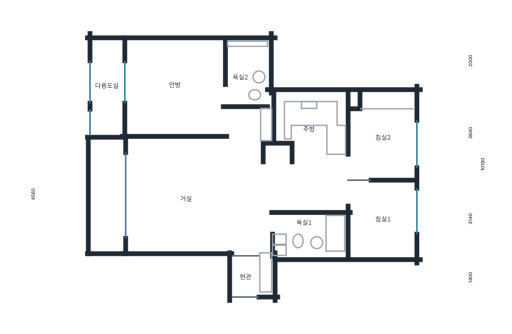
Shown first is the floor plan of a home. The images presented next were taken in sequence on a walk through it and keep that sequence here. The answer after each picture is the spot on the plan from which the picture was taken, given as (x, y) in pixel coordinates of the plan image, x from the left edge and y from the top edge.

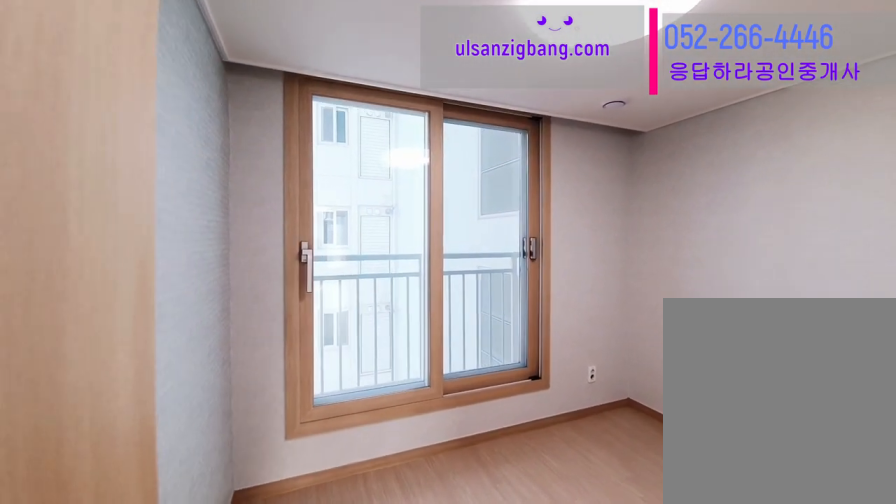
(387, 217)
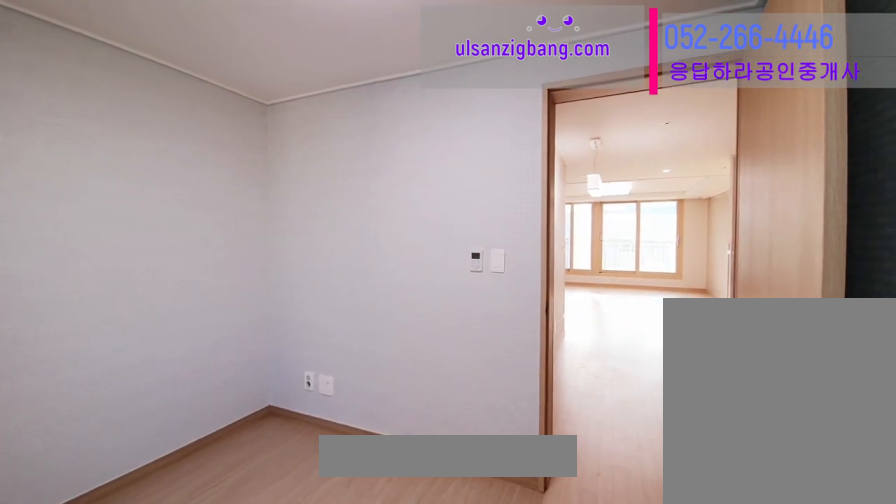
(387, 217)
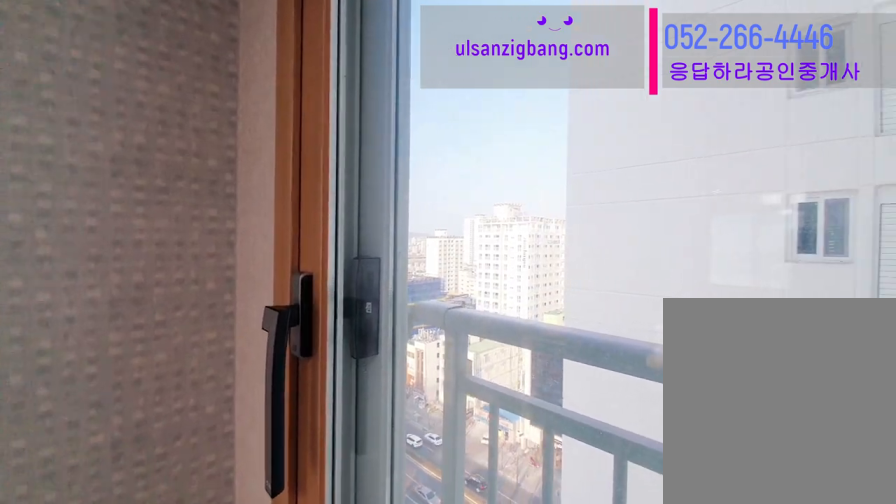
(387, 216)
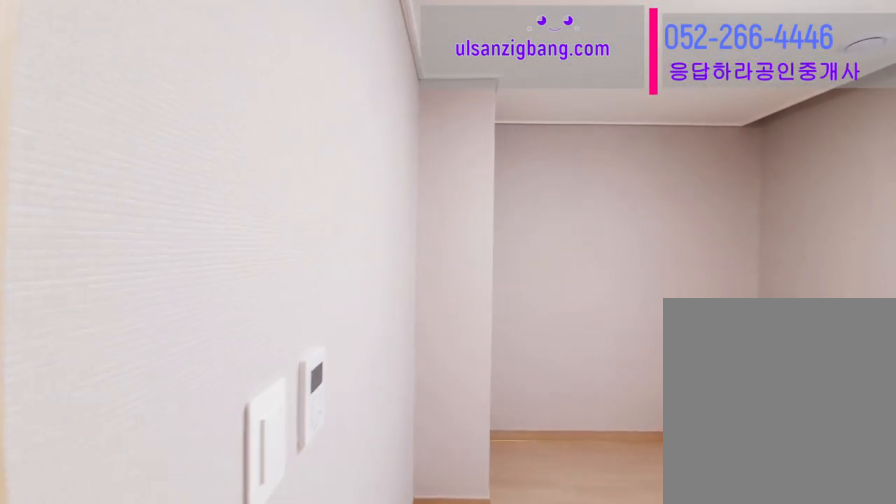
(391, 143)
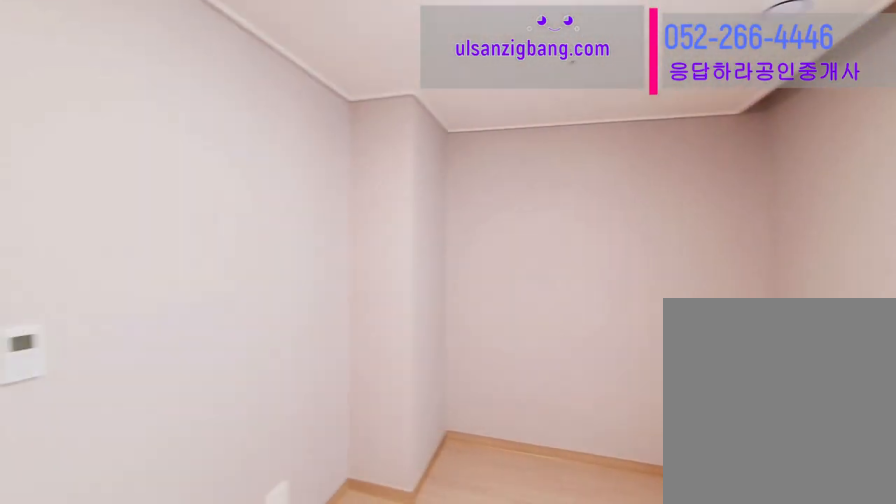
(392, 142)
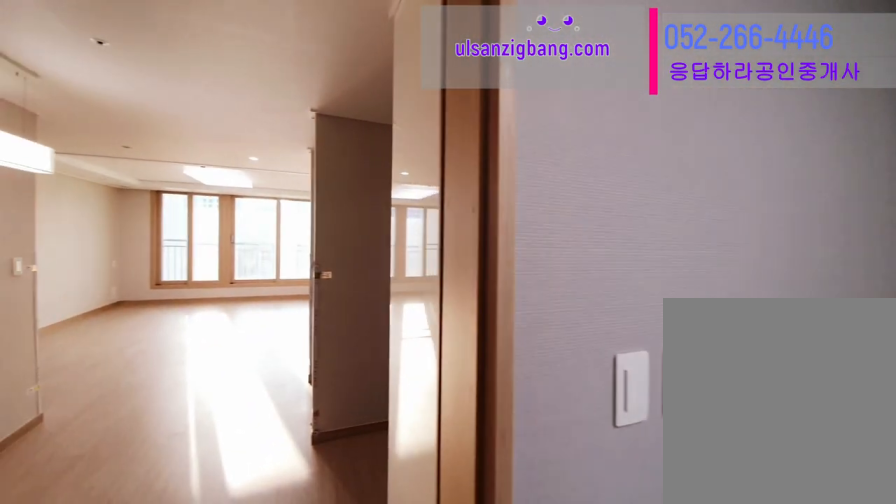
(391, 142)
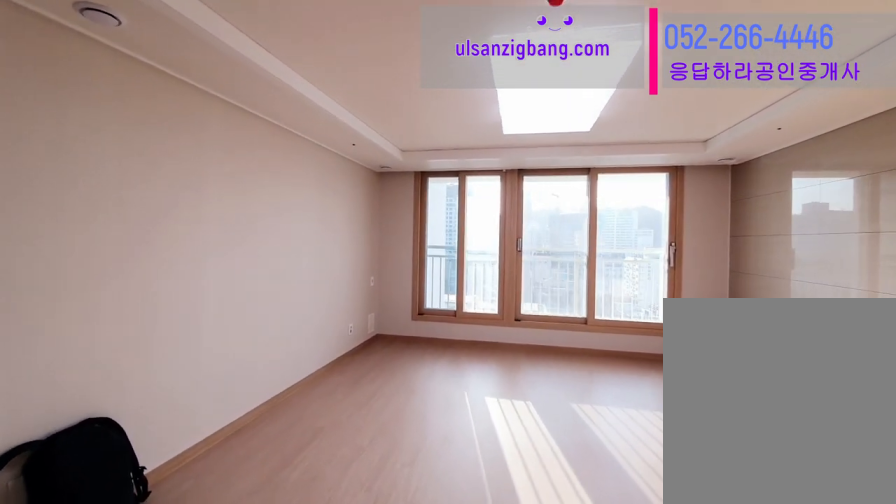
(229, 205)
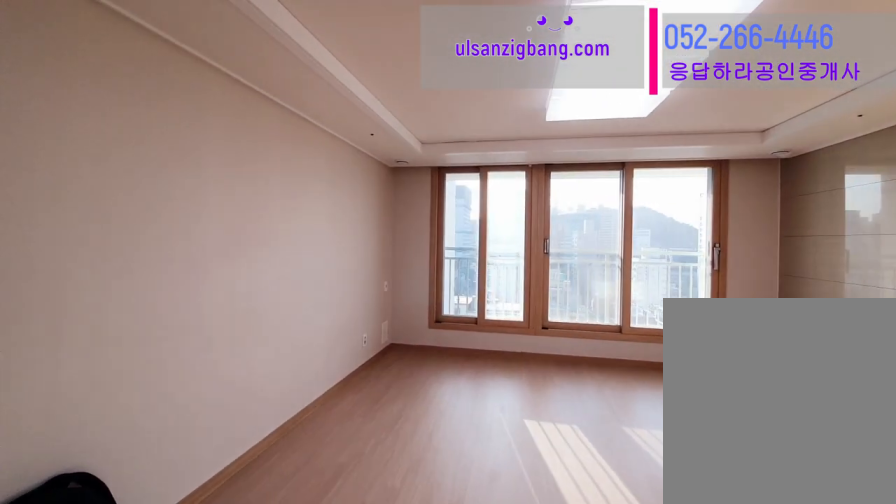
(229, 205)
